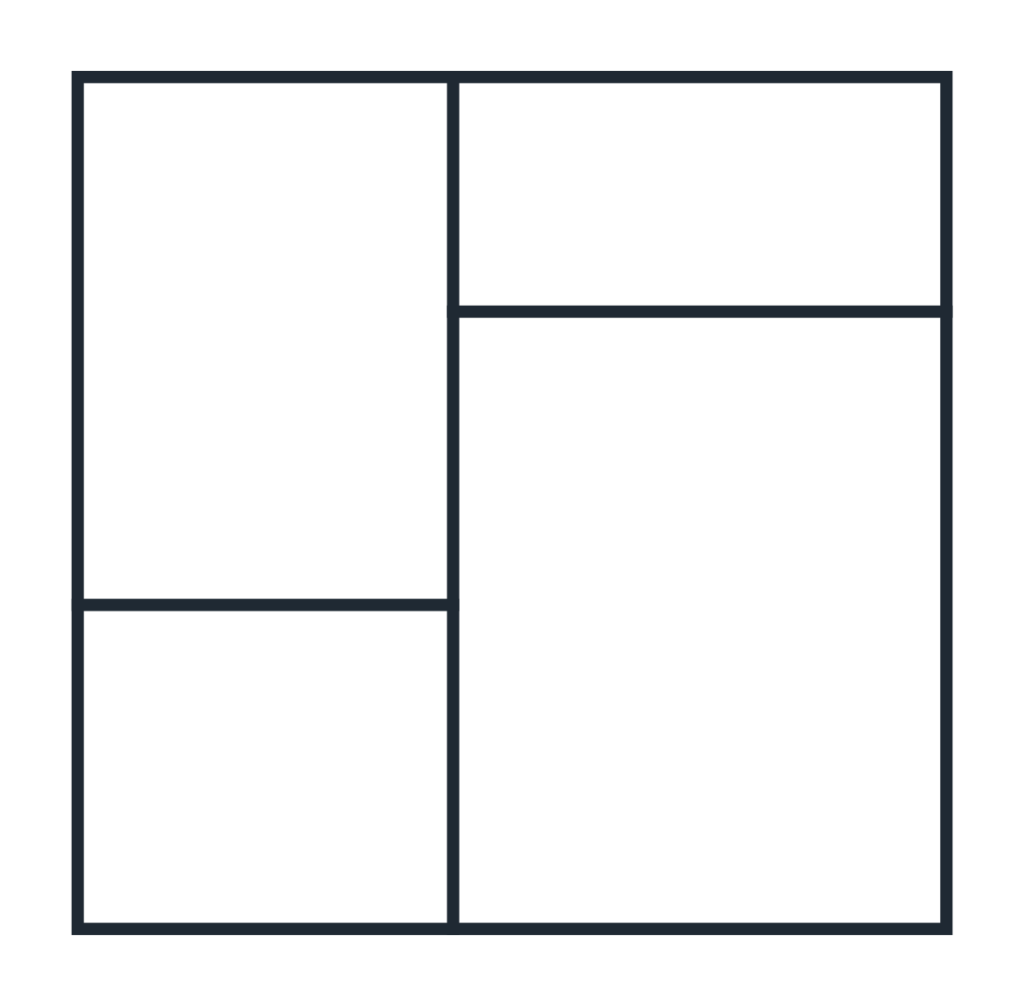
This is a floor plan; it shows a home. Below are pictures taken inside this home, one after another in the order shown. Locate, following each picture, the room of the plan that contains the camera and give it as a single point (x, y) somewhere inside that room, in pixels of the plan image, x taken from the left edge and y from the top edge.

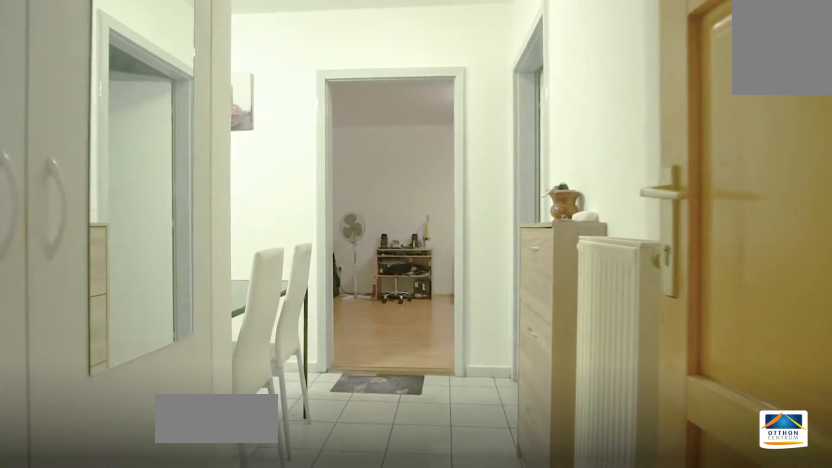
(768, 431)
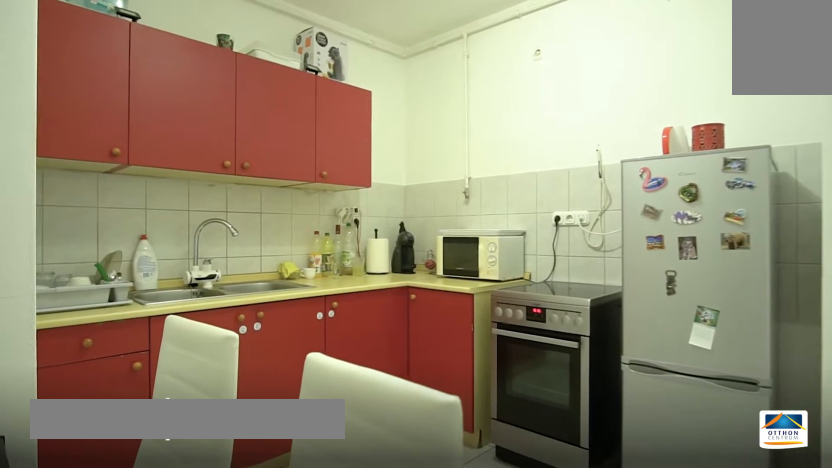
(690, 600)
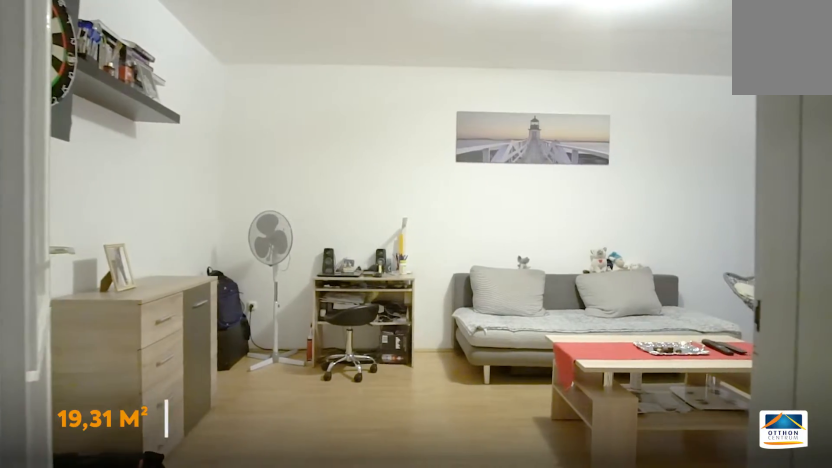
(306, 360)
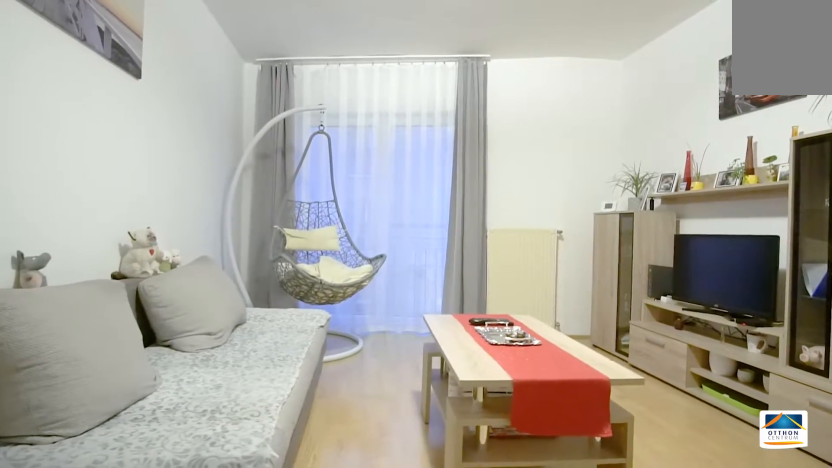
(306, 360)
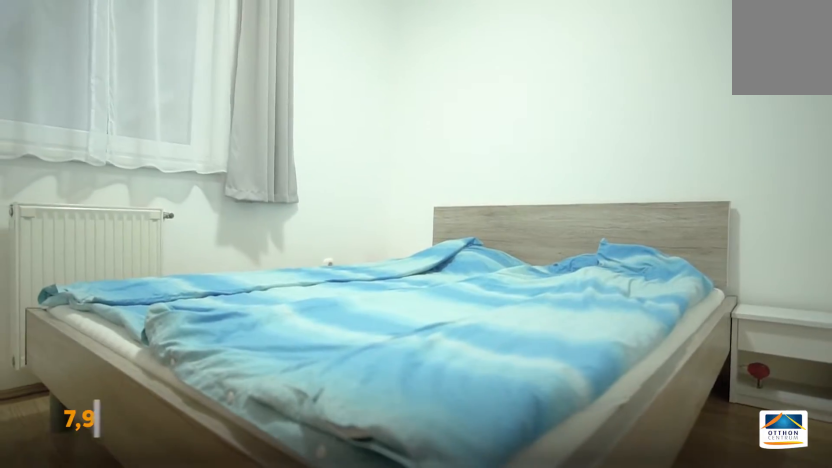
(702, 197)
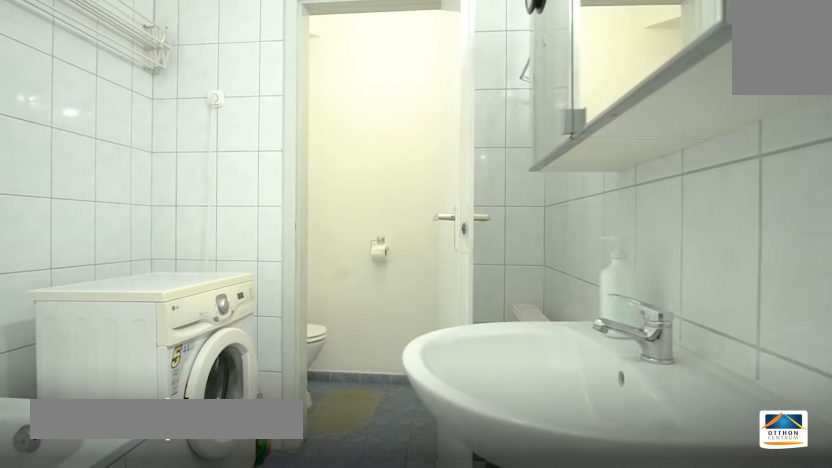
(271, 761)
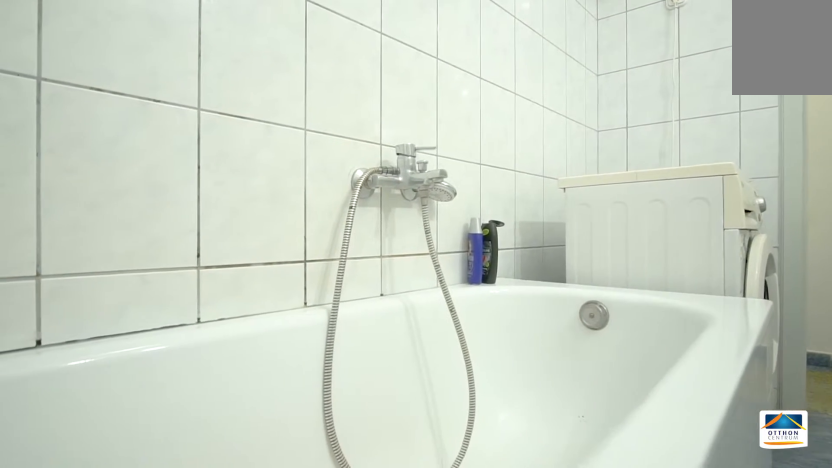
(271, 761)
